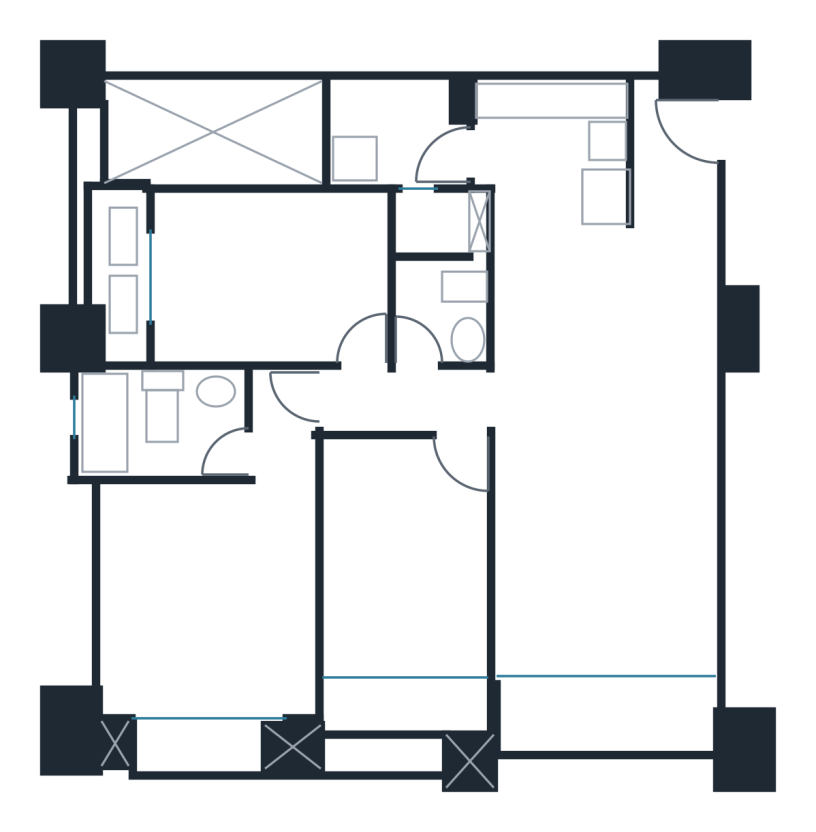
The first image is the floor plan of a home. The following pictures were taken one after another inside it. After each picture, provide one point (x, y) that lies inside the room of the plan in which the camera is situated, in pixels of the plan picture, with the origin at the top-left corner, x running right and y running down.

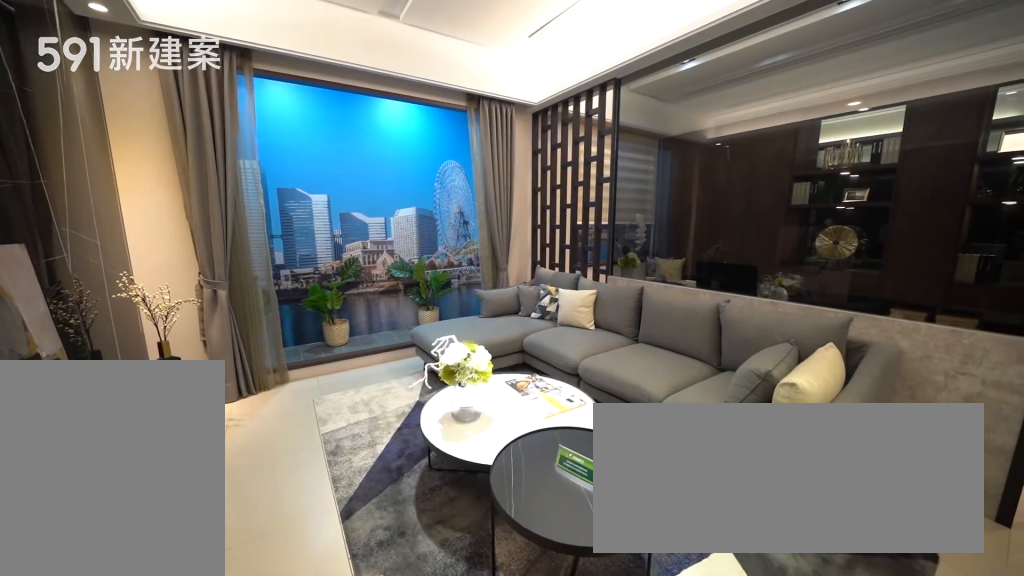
(603, 556)
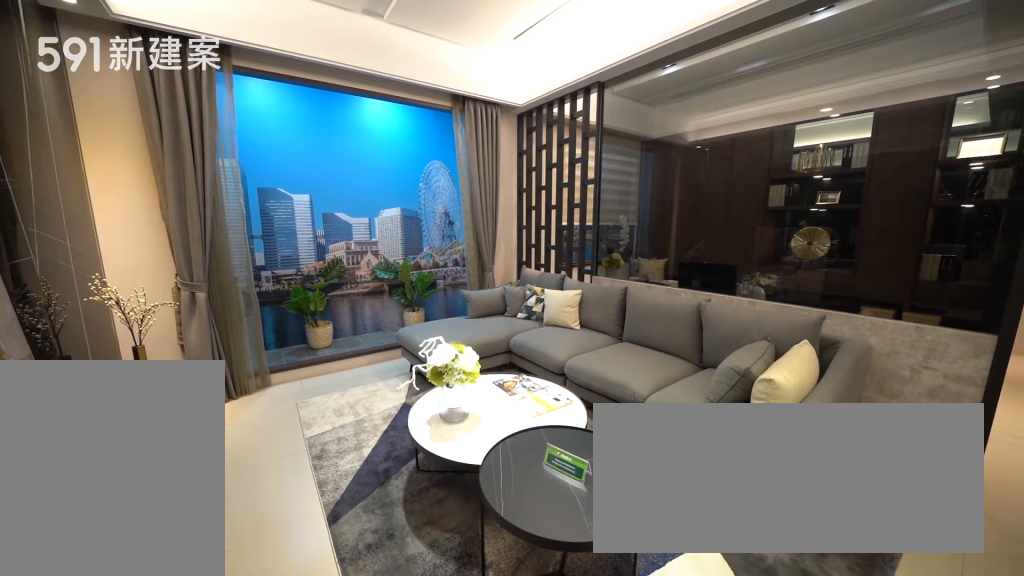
(603, 556)
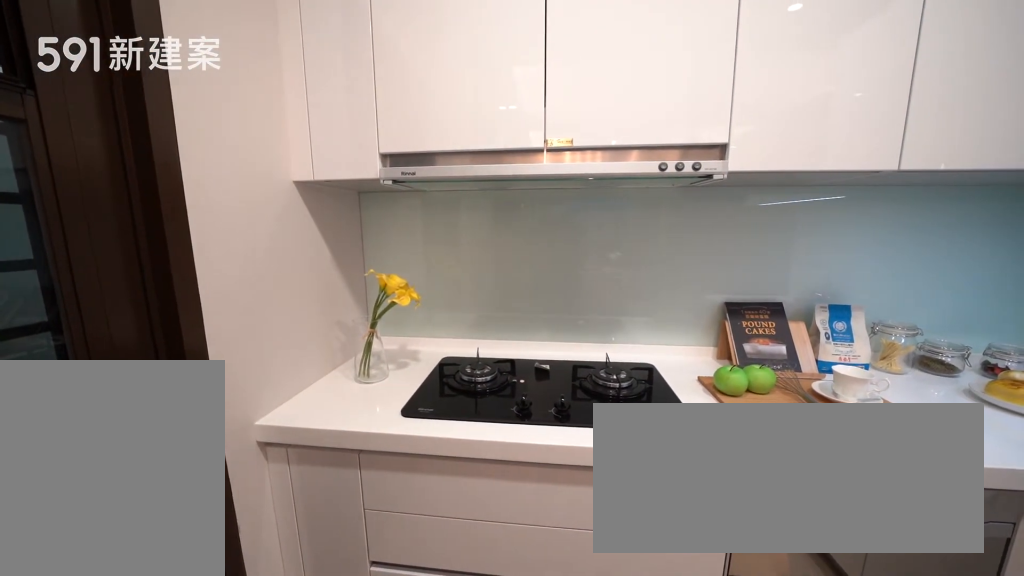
(554, 143)
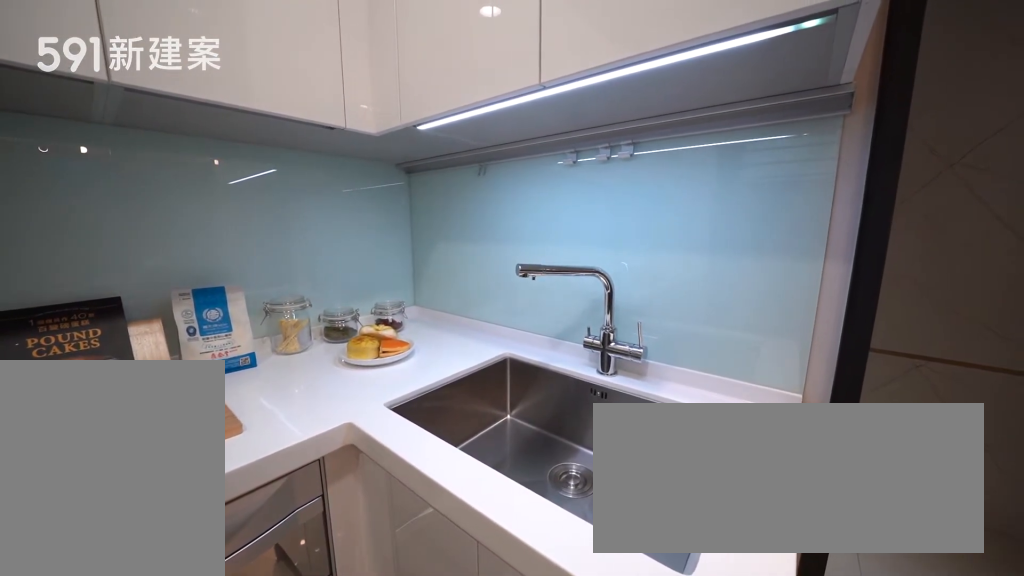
(554, 143)
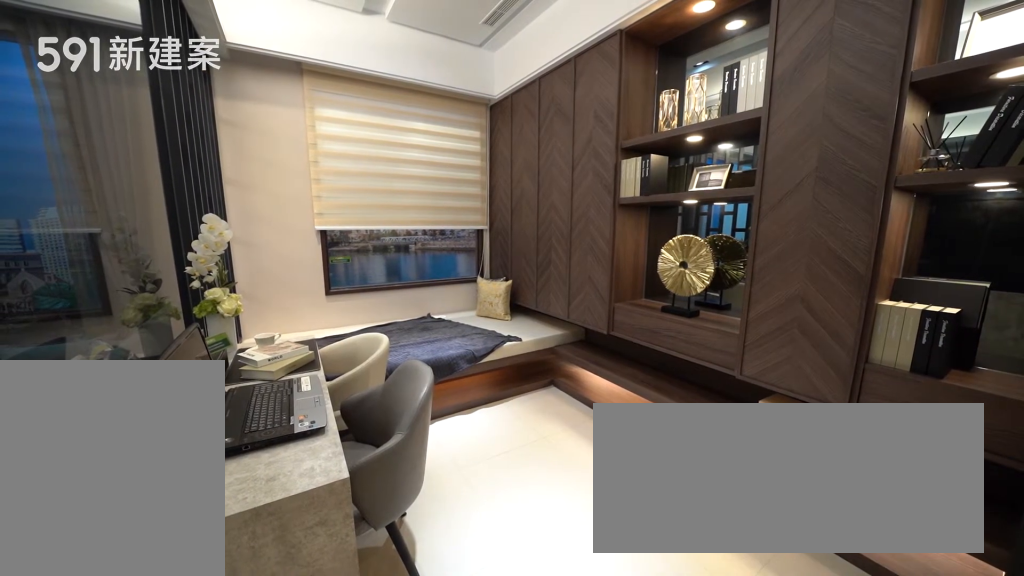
(406, 559)
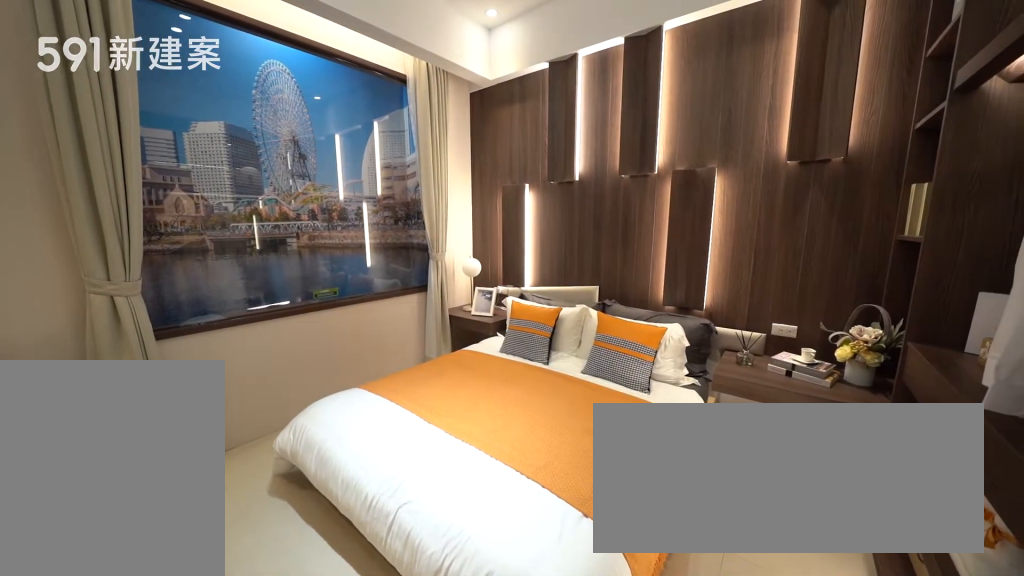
(210, 605)
